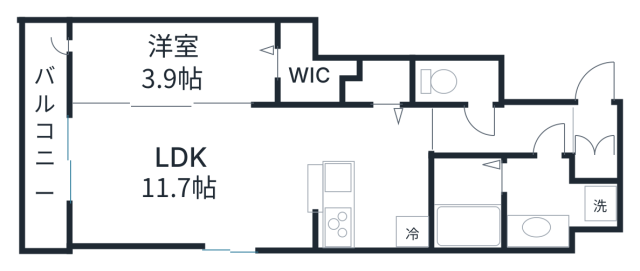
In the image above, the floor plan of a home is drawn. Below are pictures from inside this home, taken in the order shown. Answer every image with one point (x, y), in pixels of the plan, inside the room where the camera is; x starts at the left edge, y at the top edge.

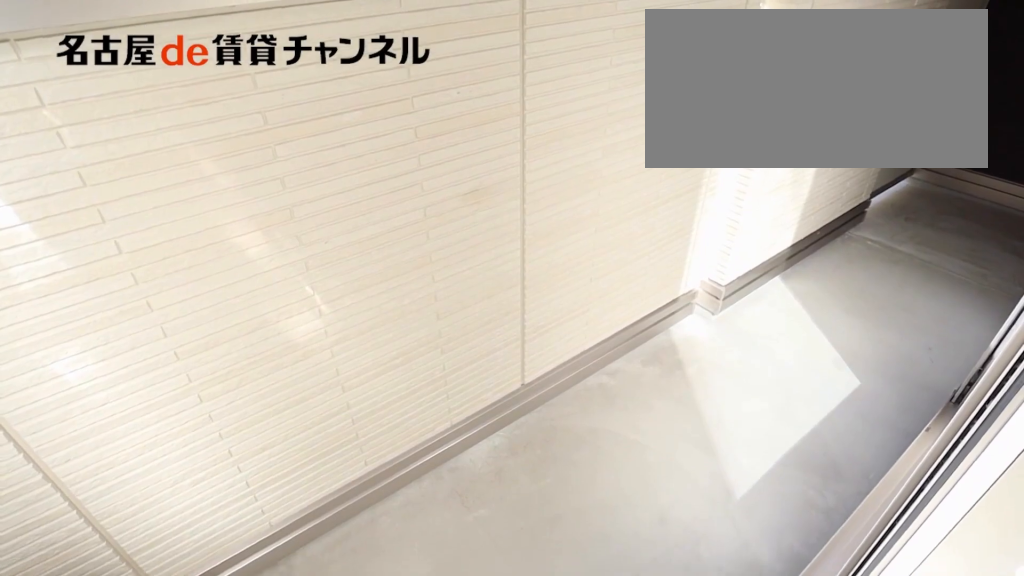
(48, 137)
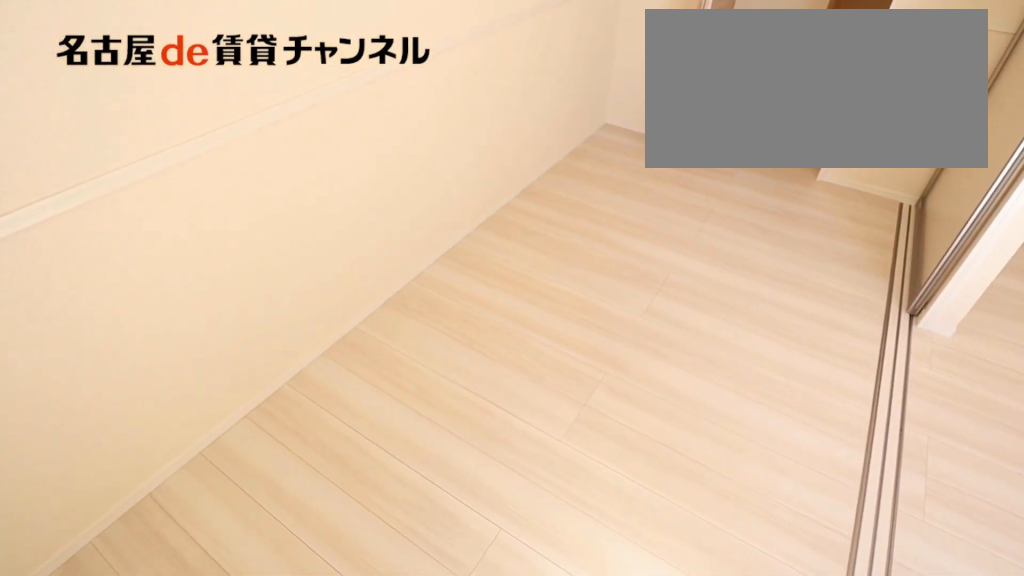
(174, 64)
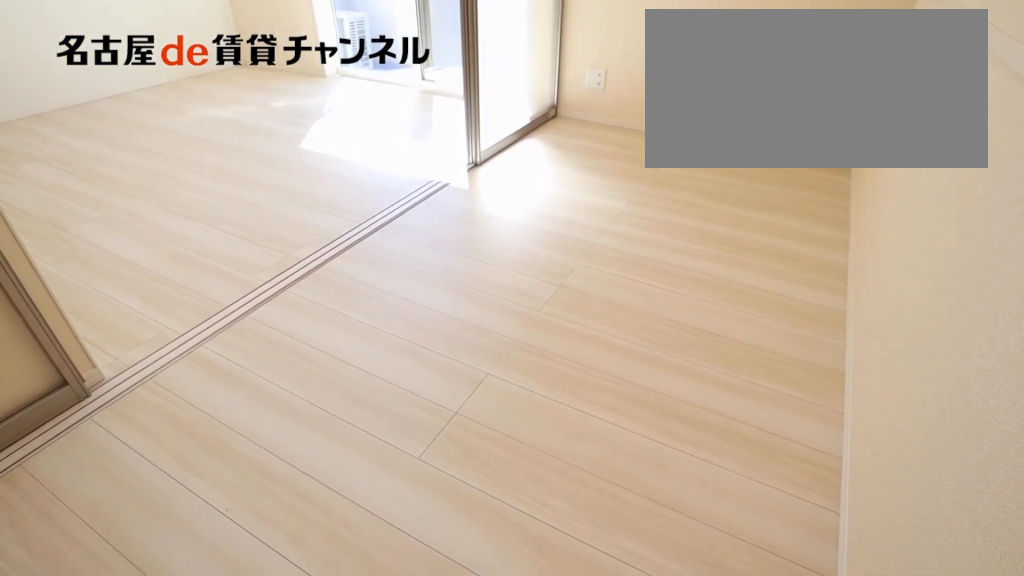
(174, 64)
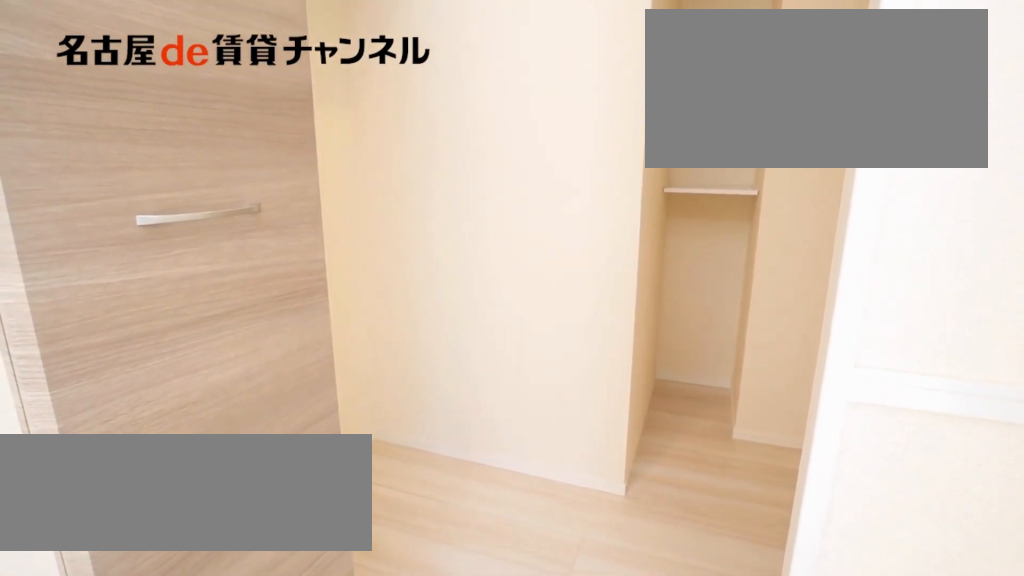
(307, 71)
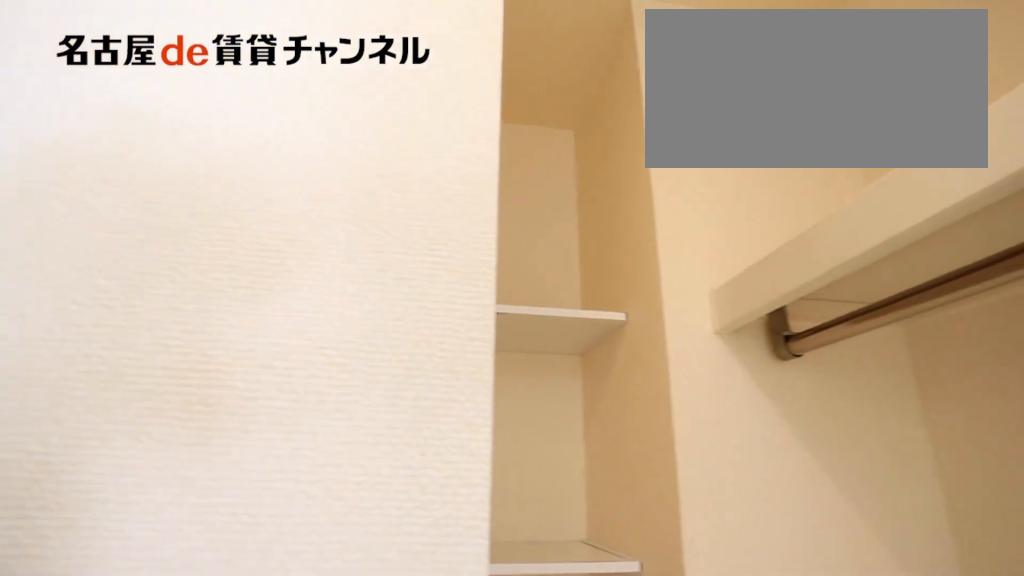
(307, 71)
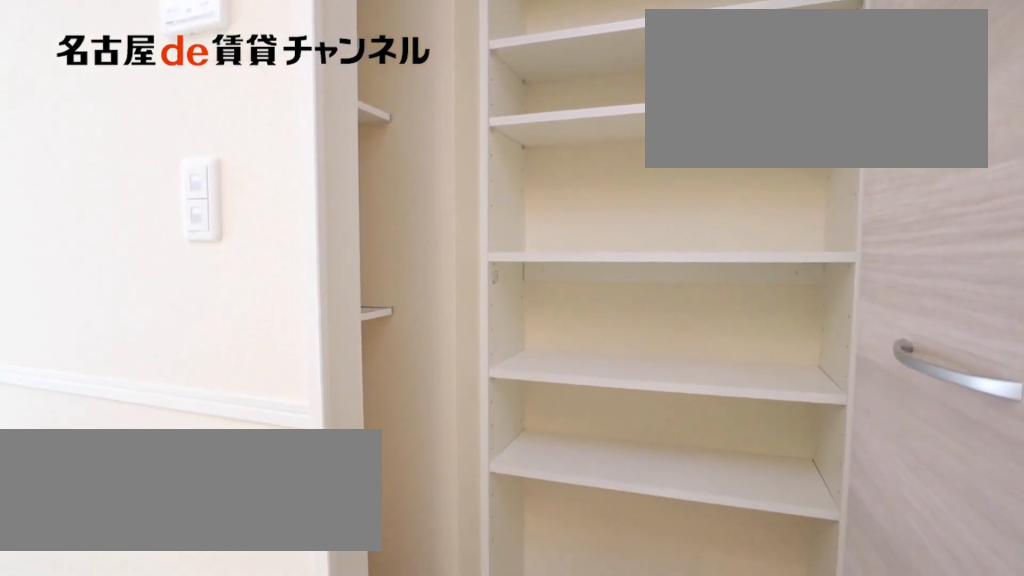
(377, 85)
